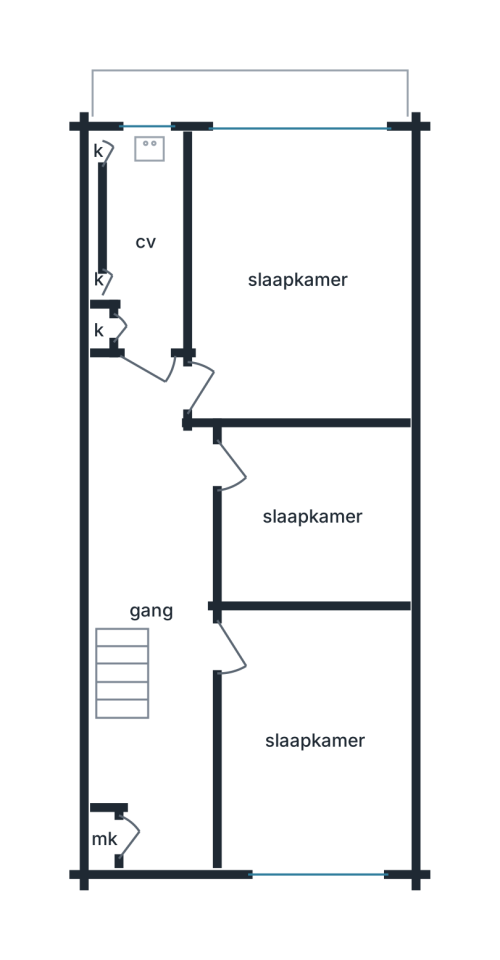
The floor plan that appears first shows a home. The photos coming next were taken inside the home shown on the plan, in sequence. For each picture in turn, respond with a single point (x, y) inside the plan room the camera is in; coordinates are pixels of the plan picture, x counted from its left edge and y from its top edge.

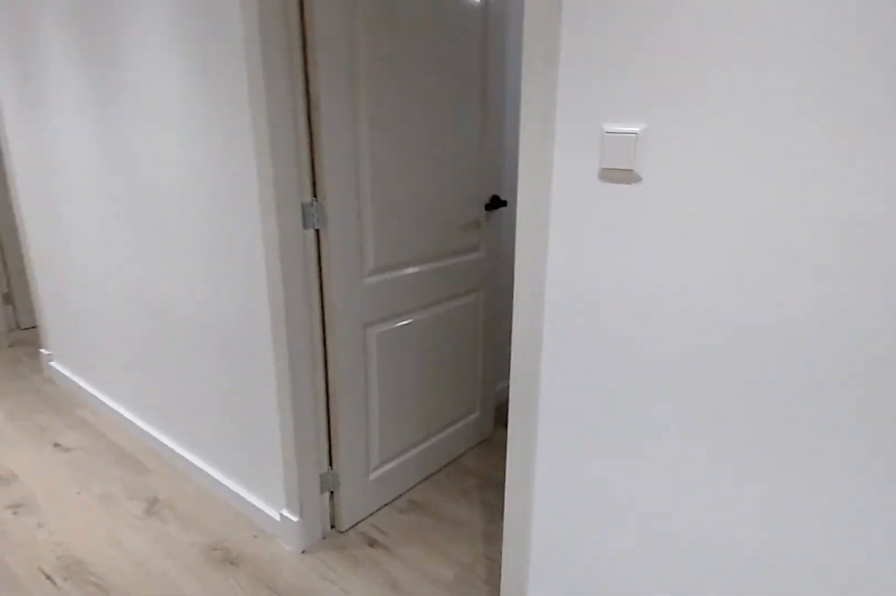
(155, 603)
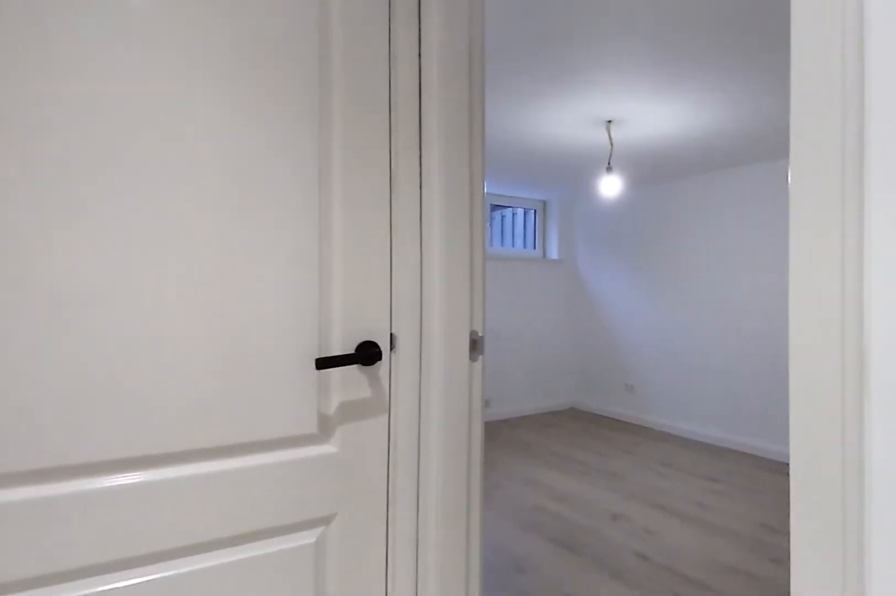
(155, 603)
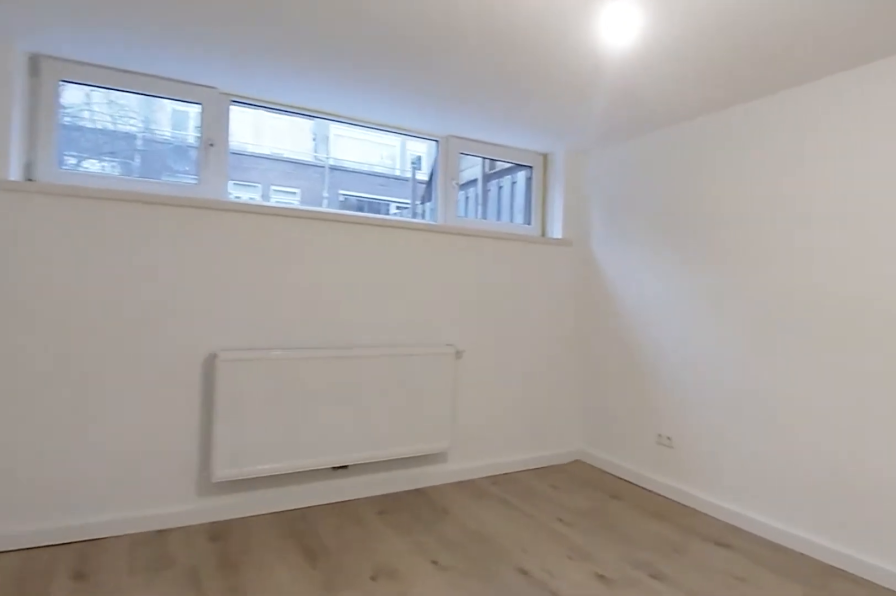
(244, 237)
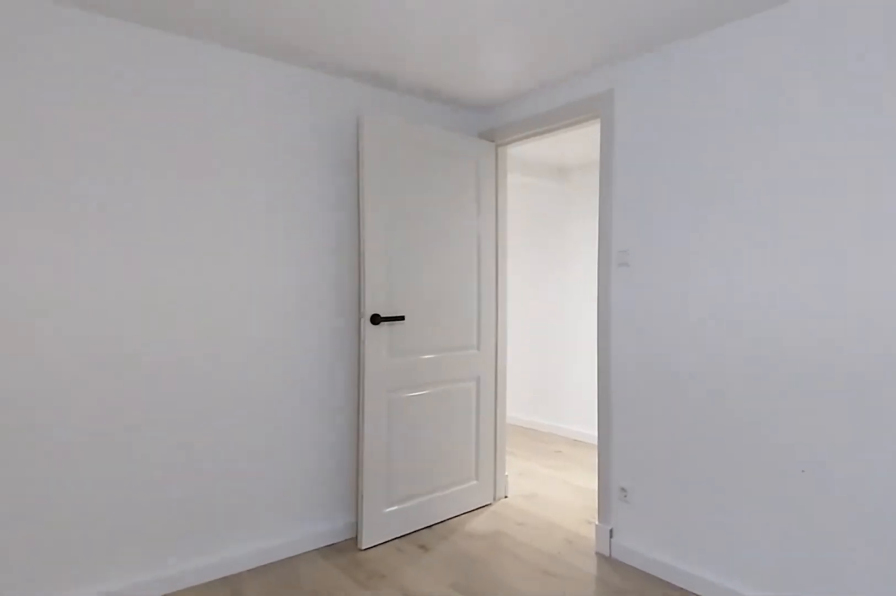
(244, 237)
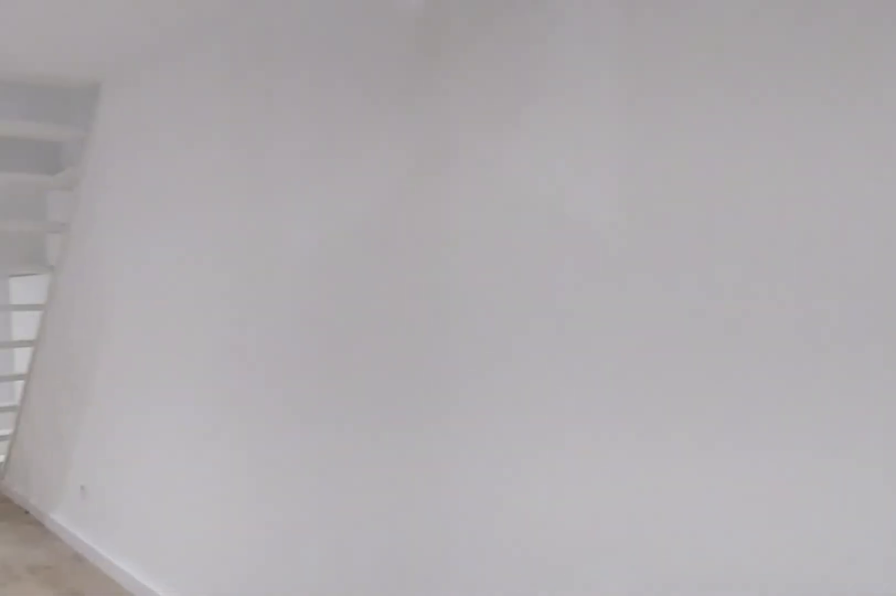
(155, 602)
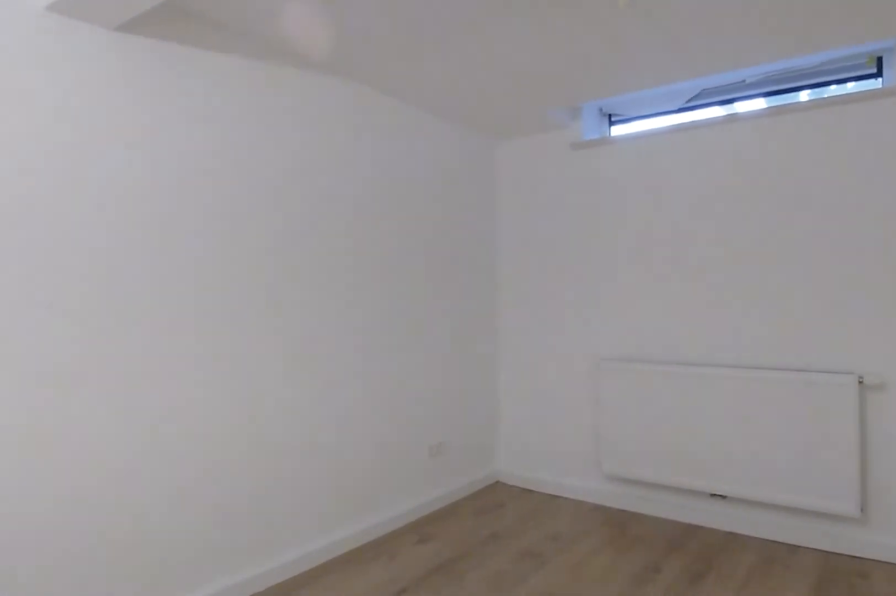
(311, 860)
